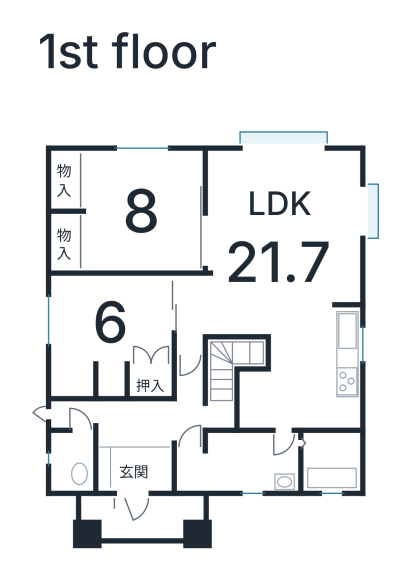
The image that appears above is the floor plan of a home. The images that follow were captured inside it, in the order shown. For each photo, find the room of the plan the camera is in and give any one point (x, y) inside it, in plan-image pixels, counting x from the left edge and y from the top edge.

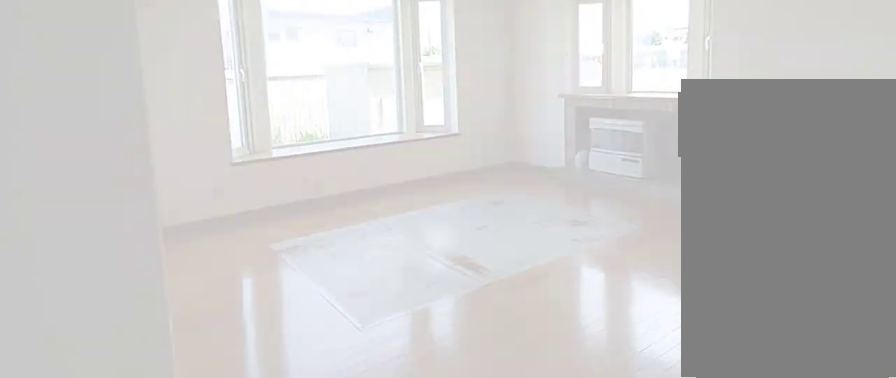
(273, 236)
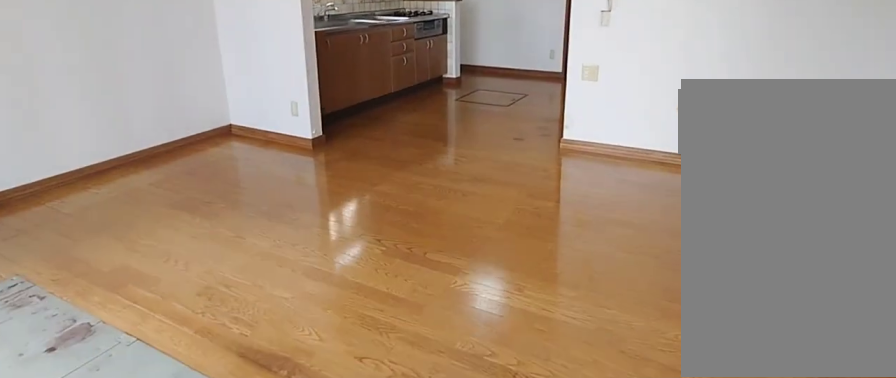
(273, 236)
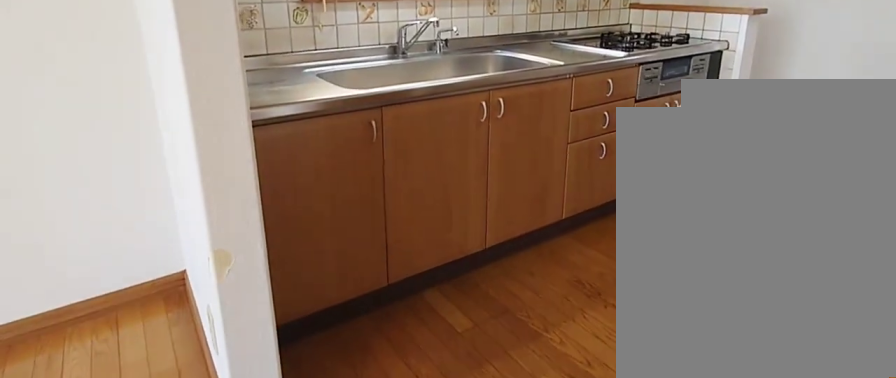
(306, 373)
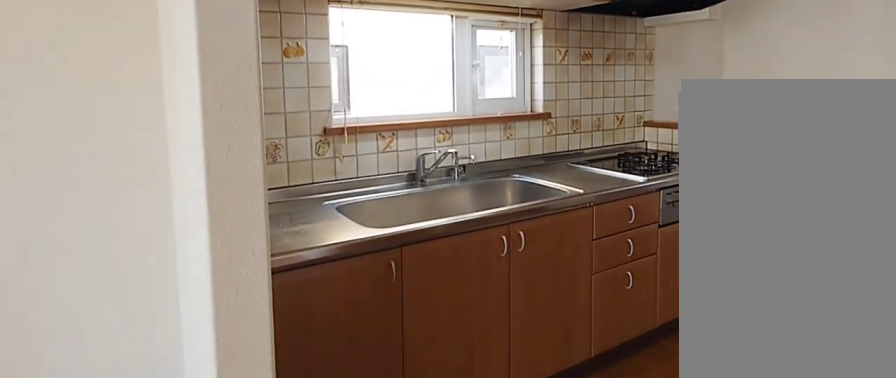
(306, 373)
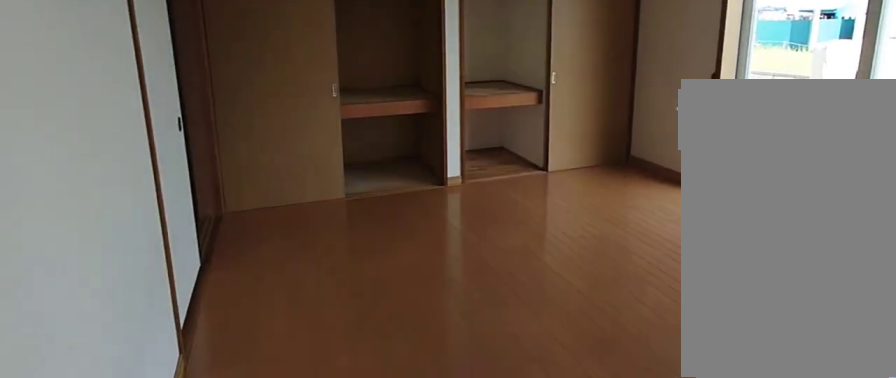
(140, 217)
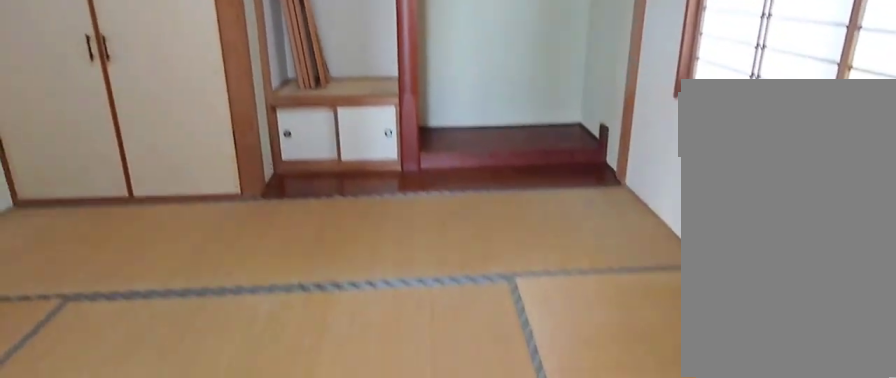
(108, 321)
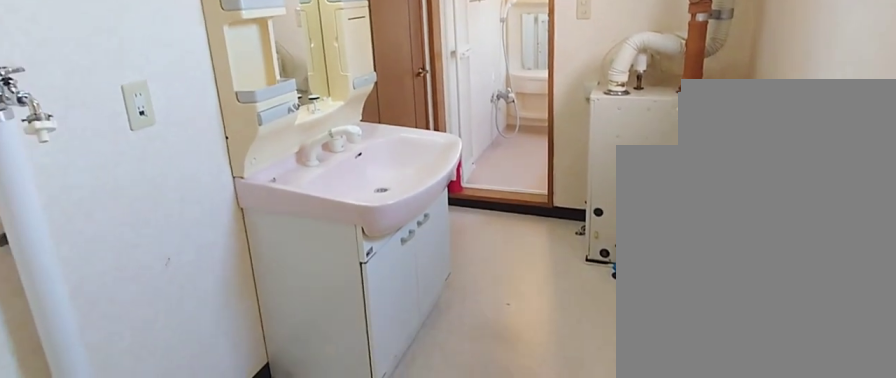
(234, 467)
